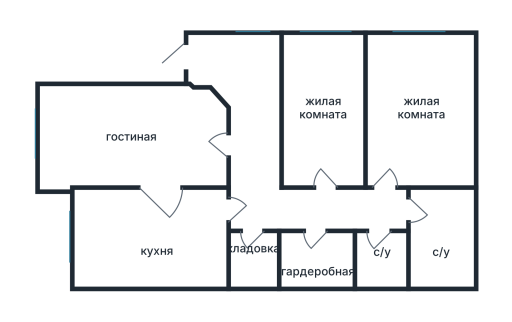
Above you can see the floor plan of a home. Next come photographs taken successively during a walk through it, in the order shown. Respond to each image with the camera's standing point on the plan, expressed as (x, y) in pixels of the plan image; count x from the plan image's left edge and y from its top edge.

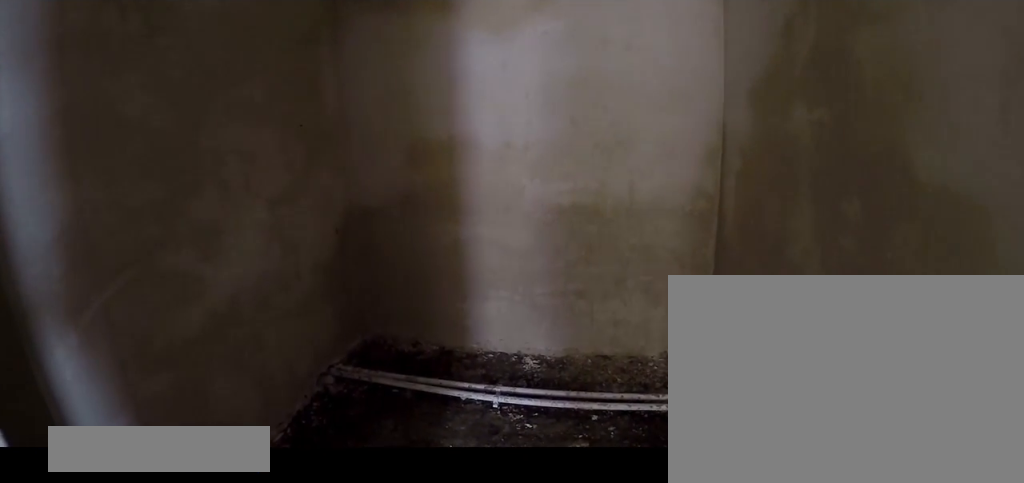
(253, 226)
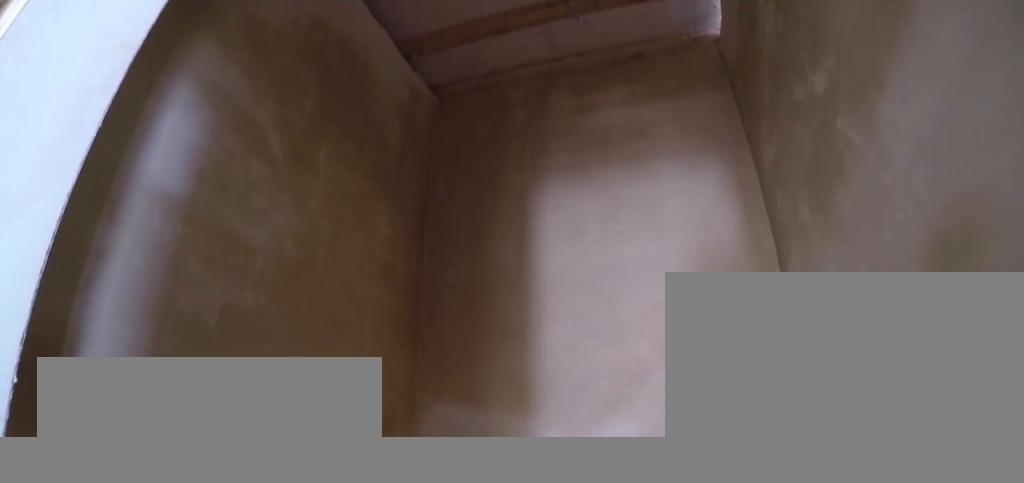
(252, 246)
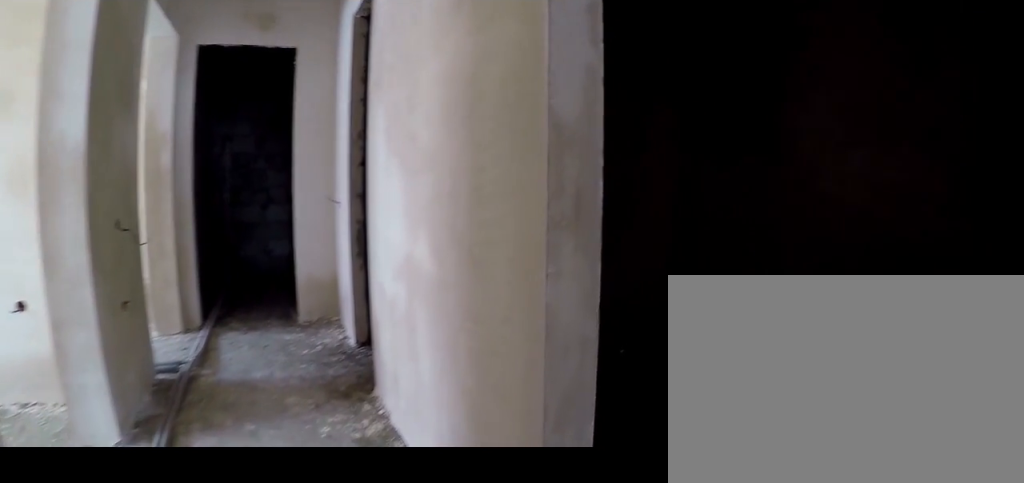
(302, 210)
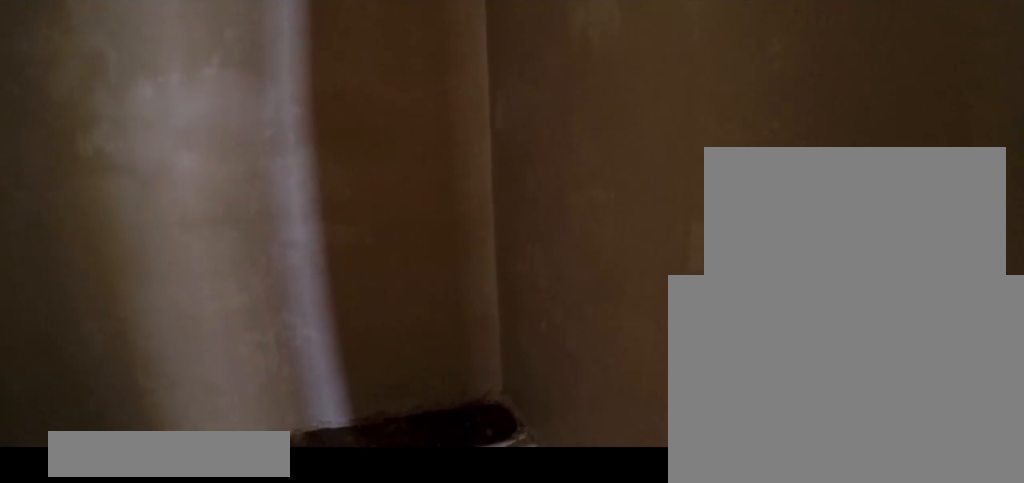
(315, 271)
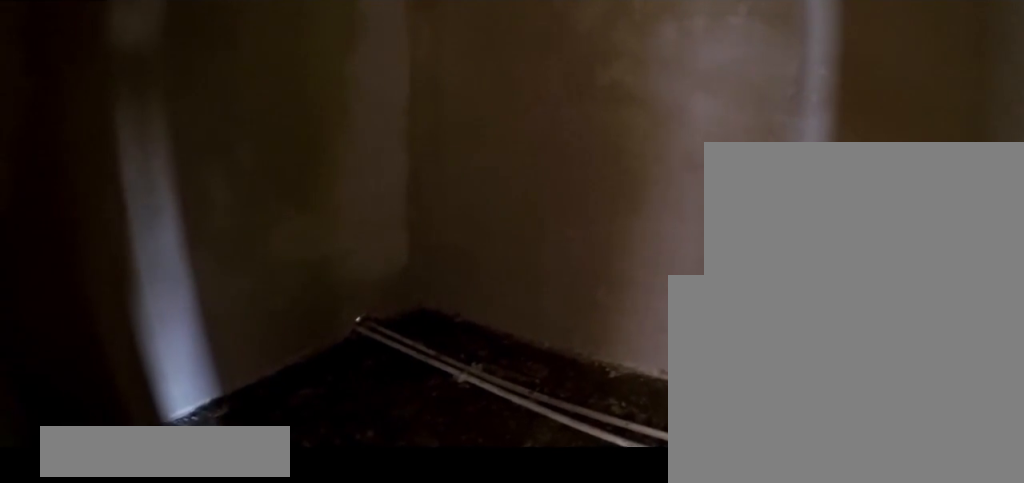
(316, 226)
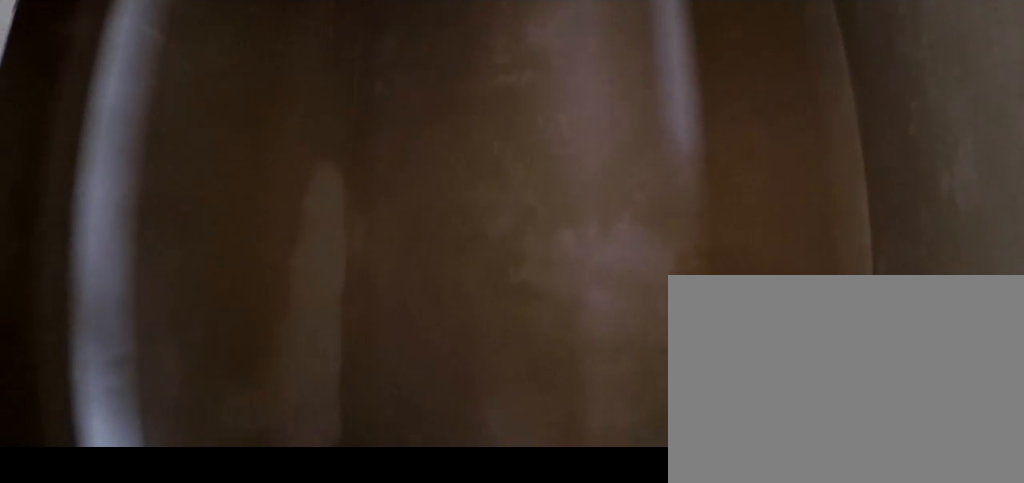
(316, 226)
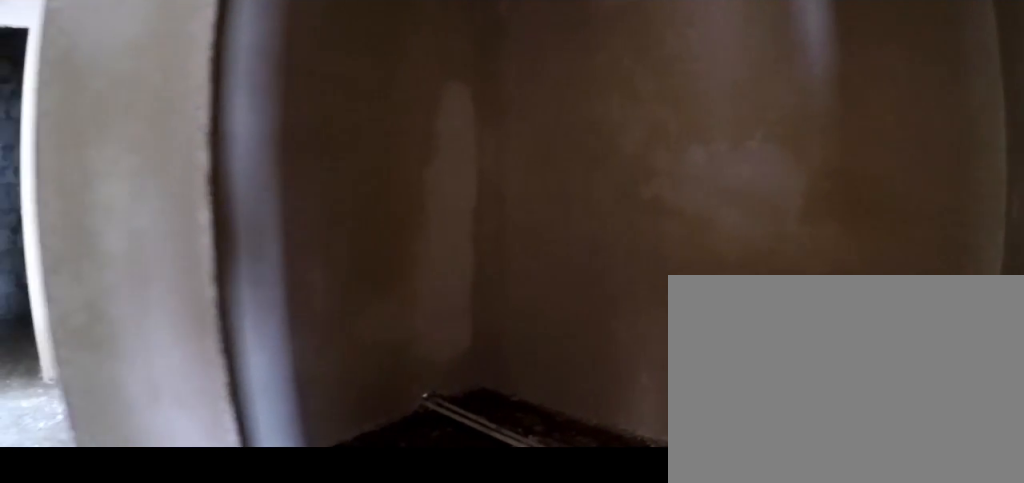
(316, 226)
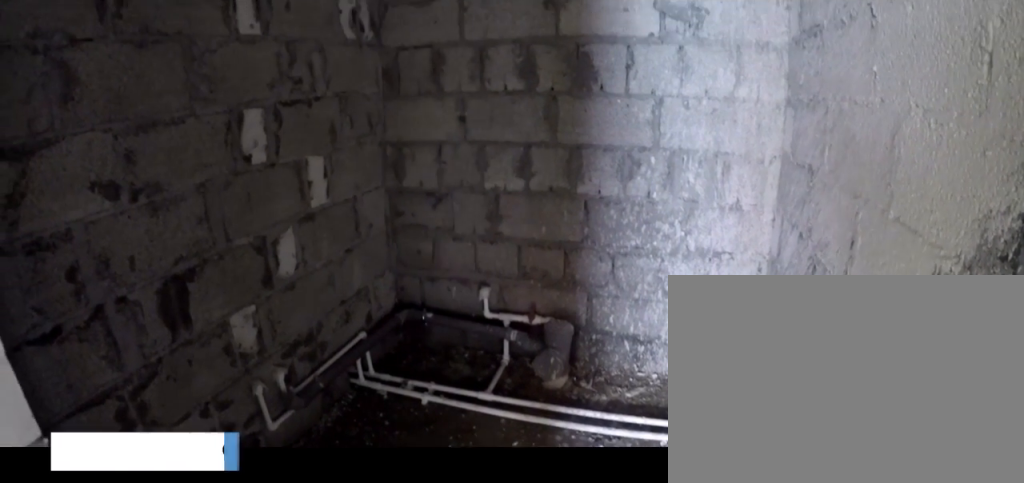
(380, 225)
